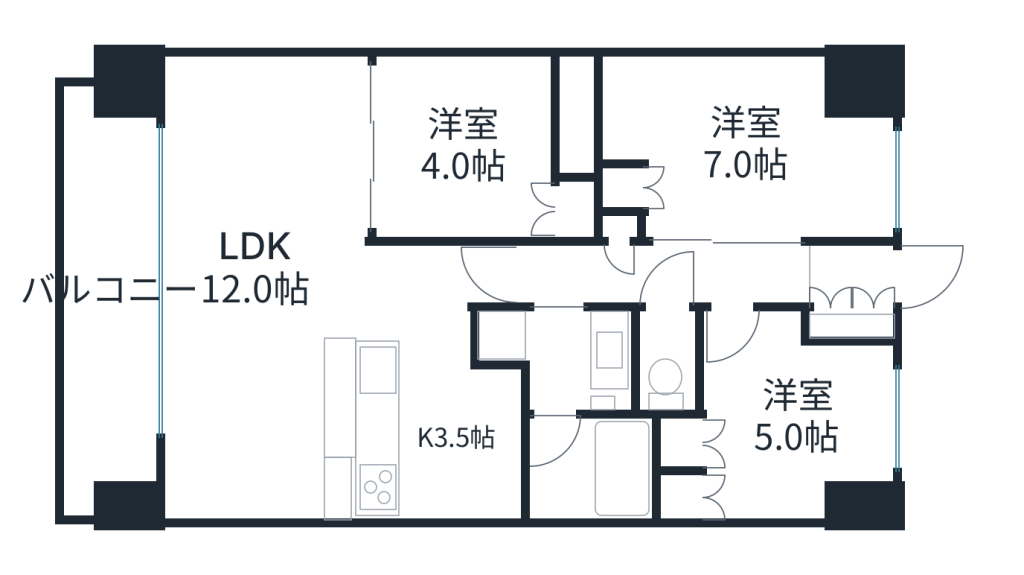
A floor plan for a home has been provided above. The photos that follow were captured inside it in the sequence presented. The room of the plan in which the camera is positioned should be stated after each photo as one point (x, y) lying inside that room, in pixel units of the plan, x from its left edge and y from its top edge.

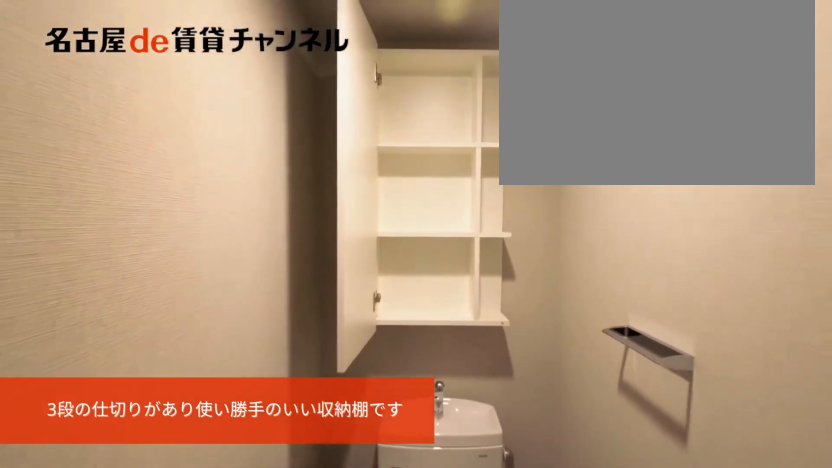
(669, 364)
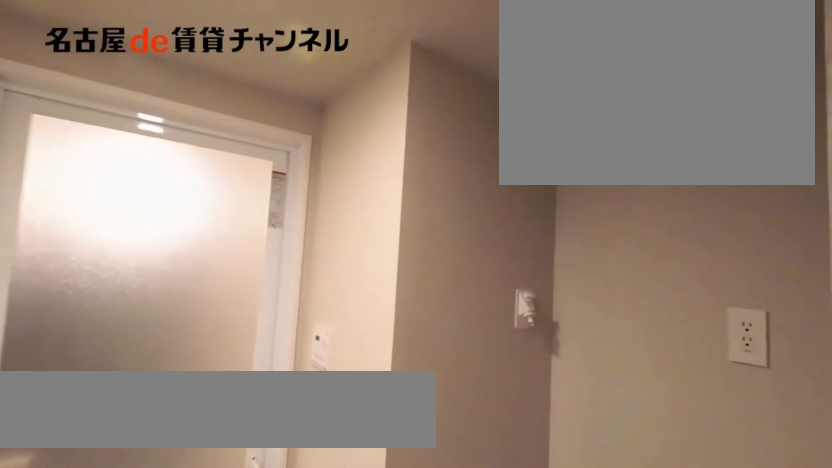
(563, 356)
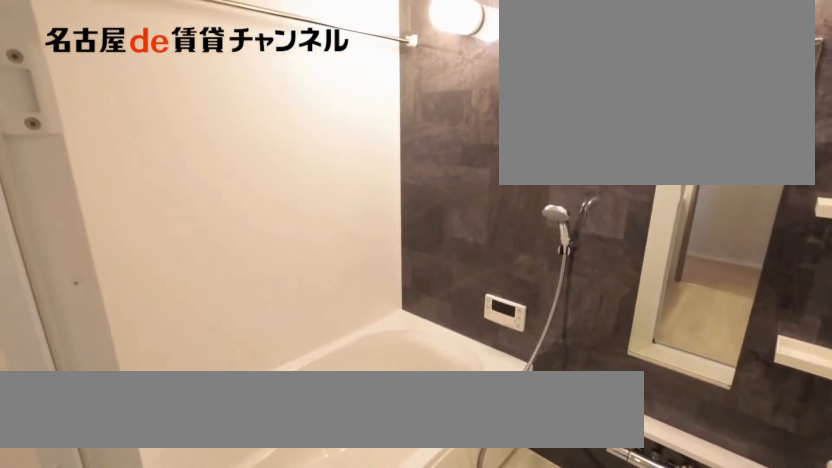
(584, 467)
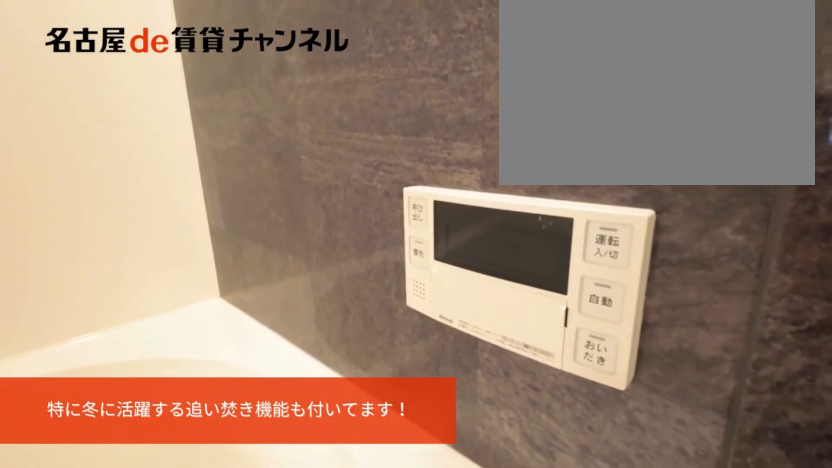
(584, 467)
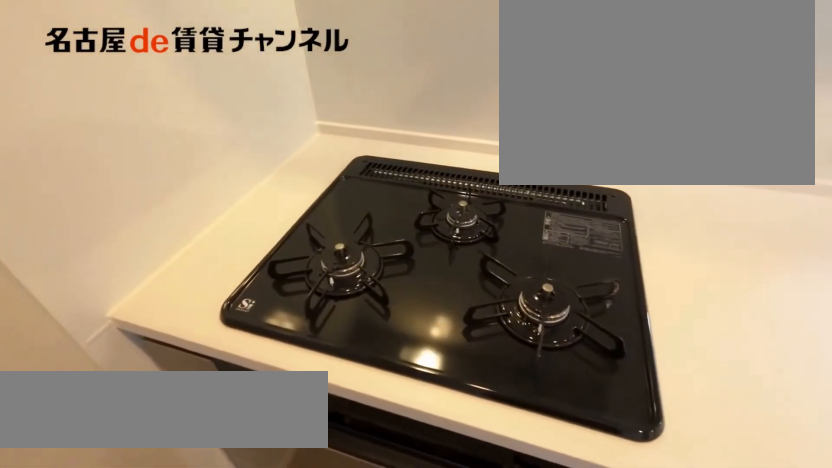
(392, 428)
